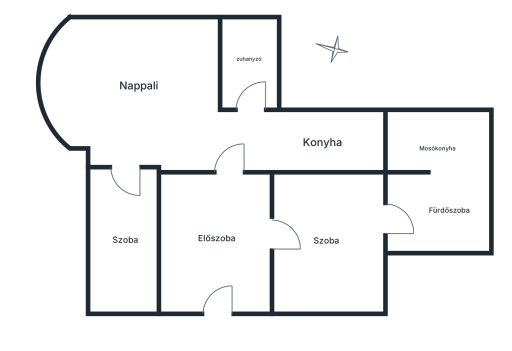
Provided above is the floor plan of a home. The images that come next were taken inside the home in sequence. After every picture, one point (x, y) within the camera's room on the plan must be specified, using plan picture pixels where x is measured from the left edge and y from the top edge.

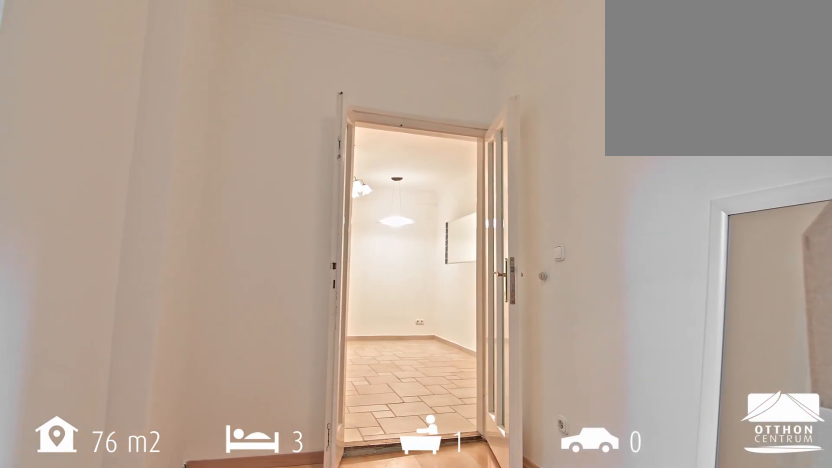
(126, 242)
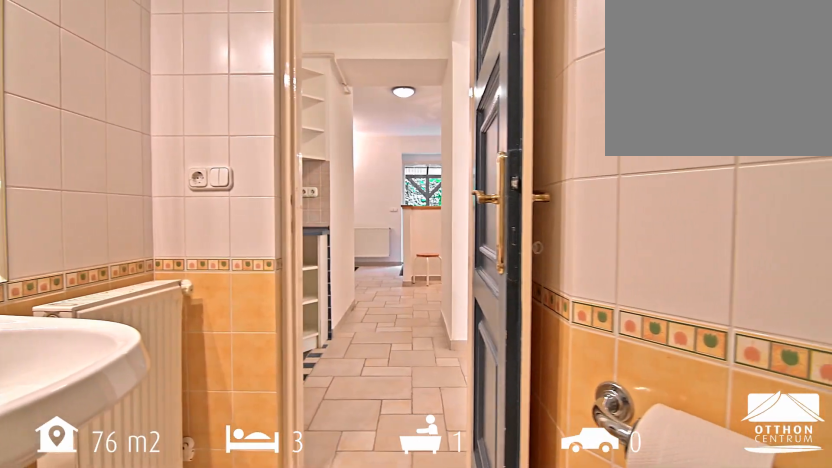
(250, 61)
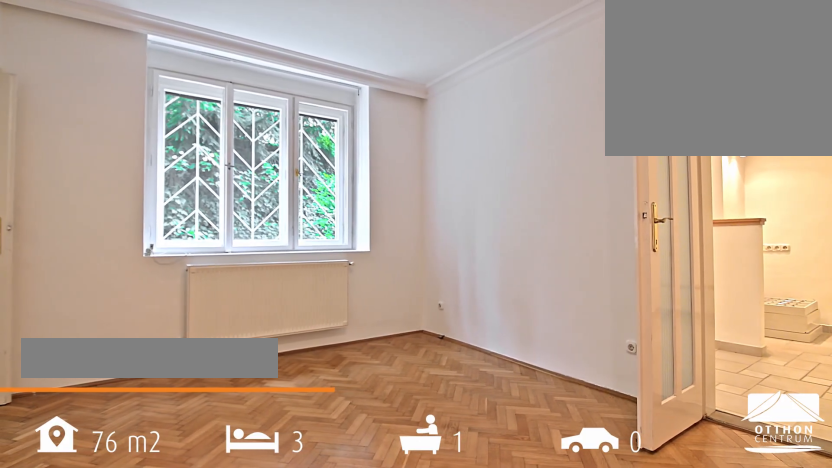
(332, 242)
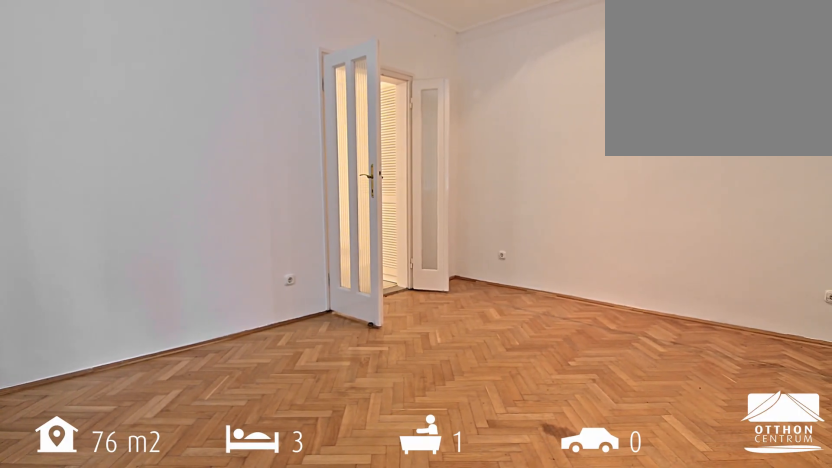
(332, 242)
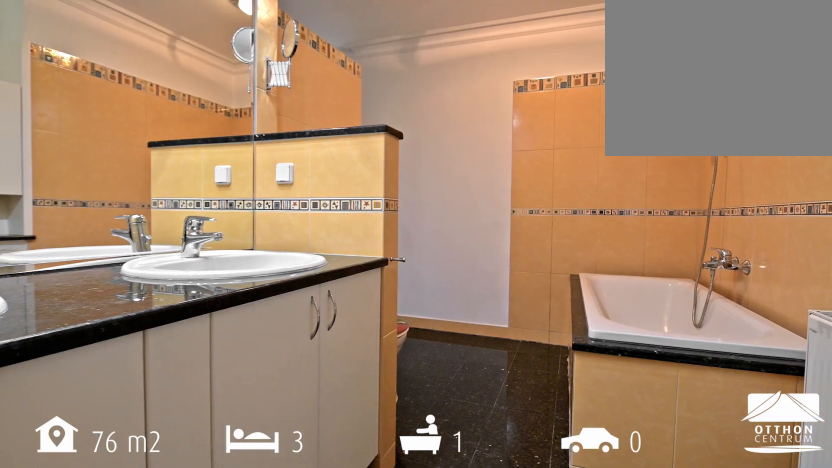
(442, 213)
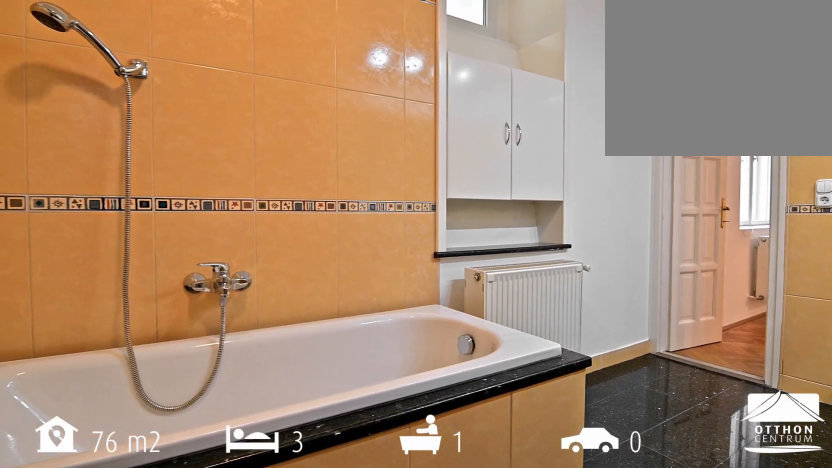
(443, 212)
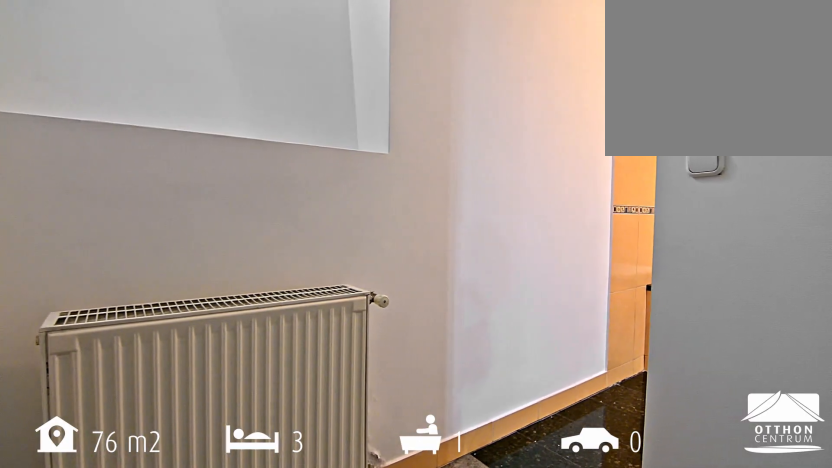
(424, 142)
